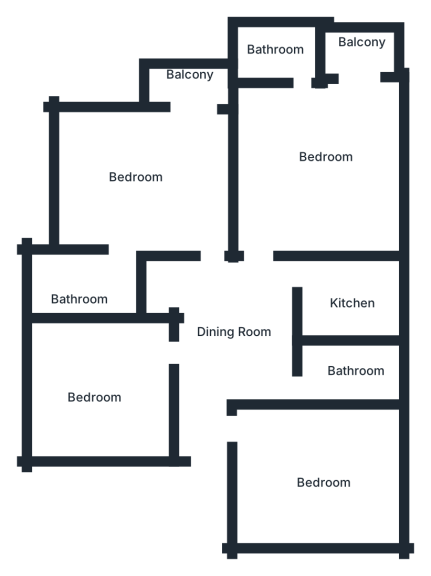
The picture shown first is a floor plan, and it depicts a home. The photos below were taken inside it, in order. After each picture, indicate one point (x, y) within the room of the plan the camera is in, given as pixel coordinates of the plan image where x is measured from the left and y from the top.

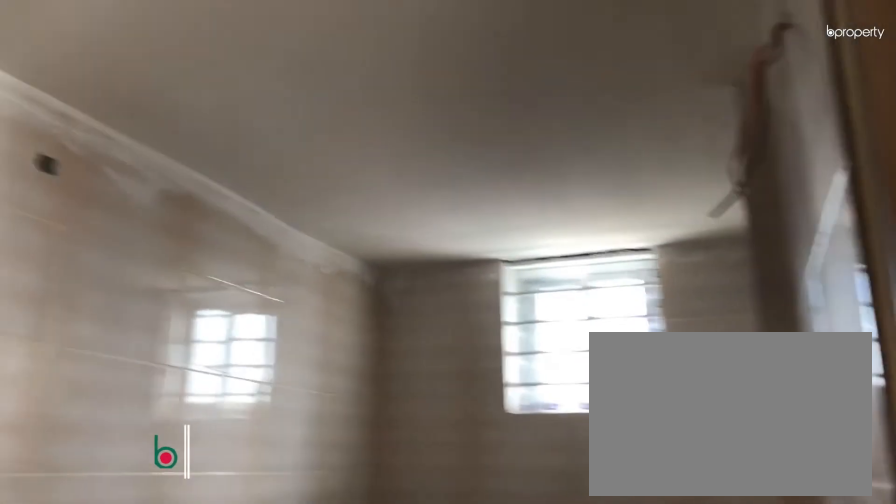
(87, 285)
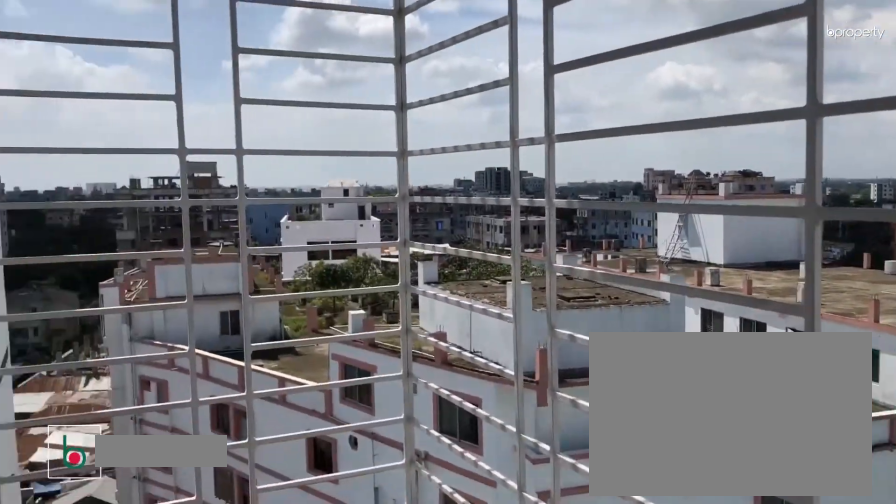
(183, 86)
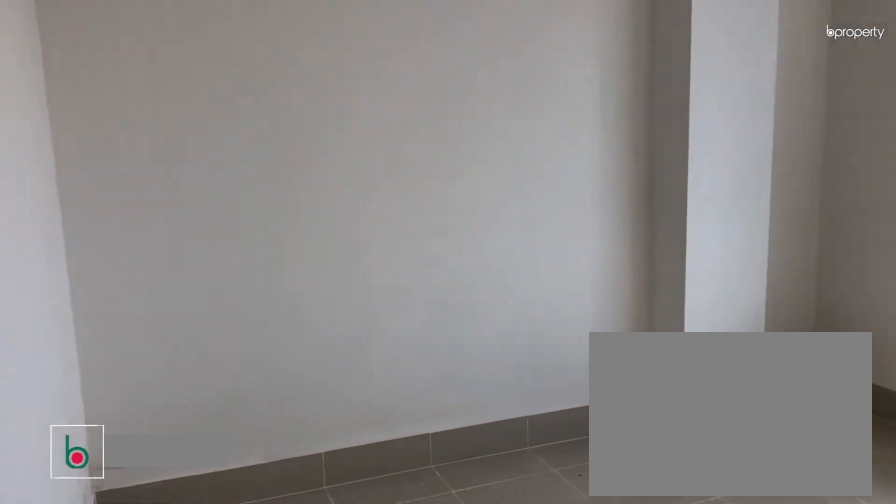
(97, 391)
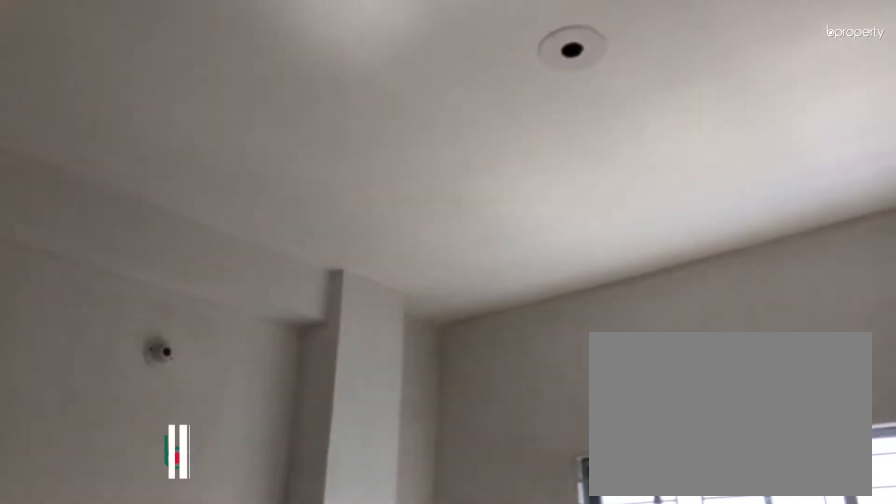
(97, 391)
